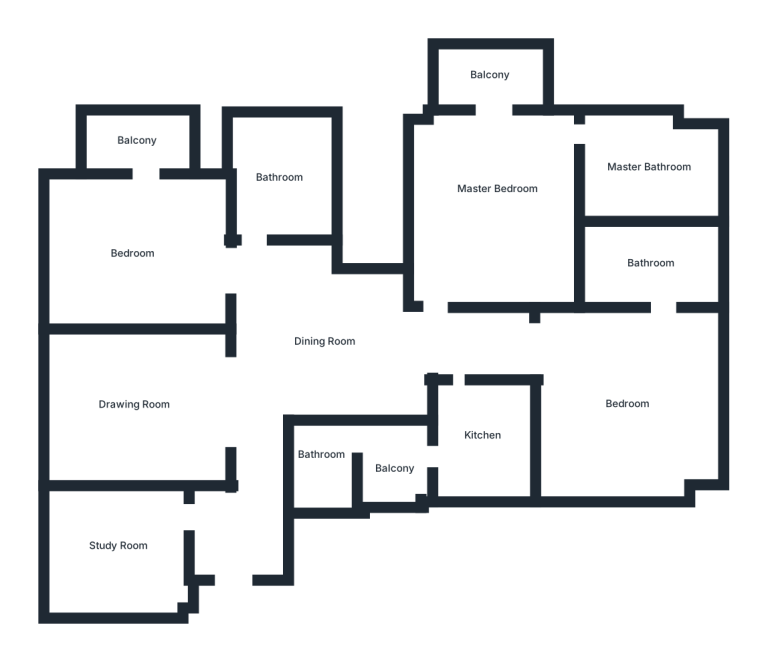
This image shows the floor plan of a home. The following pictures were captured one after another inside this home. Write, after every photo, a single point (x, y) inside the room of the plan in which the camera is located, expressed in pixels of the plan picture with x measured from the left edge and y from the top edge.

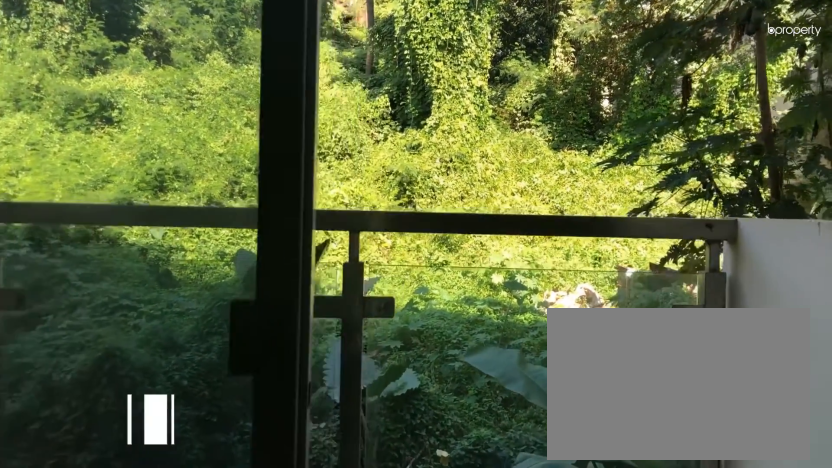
(491, 74)
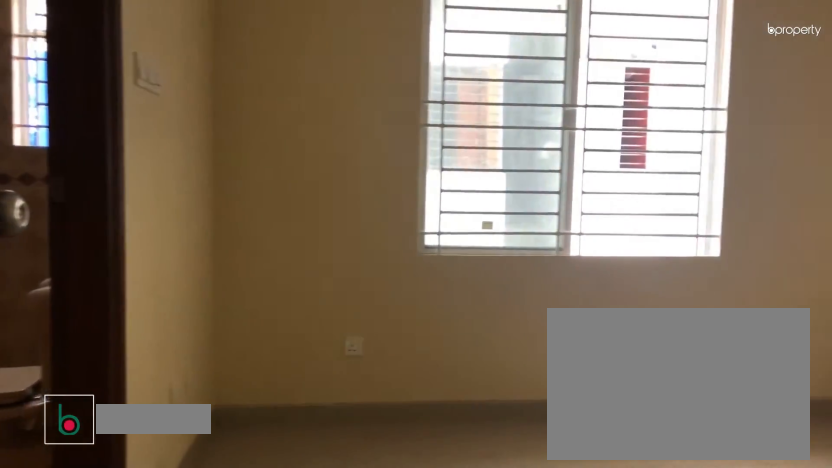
(626, 402)
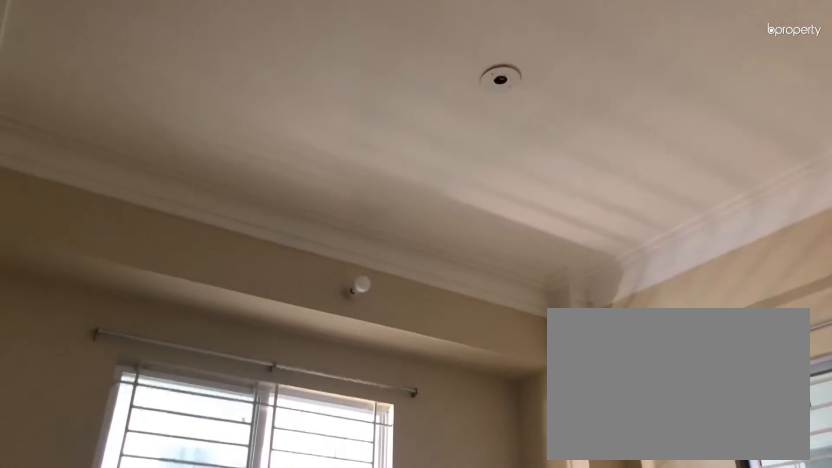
(626, 403)
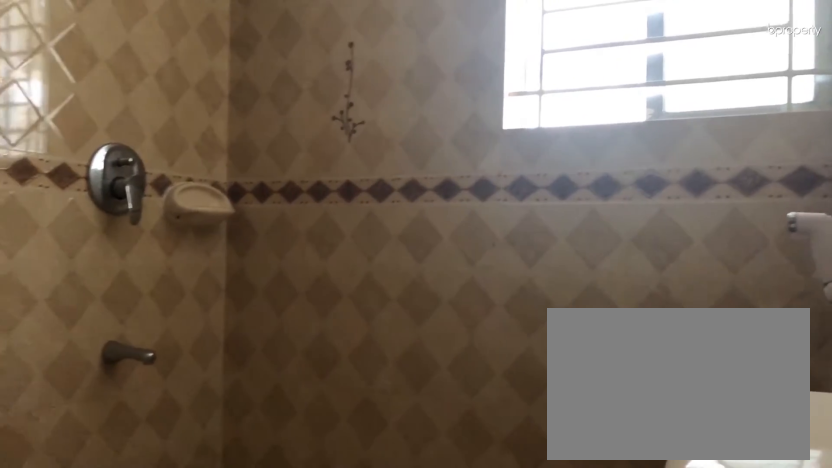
(651, 263)
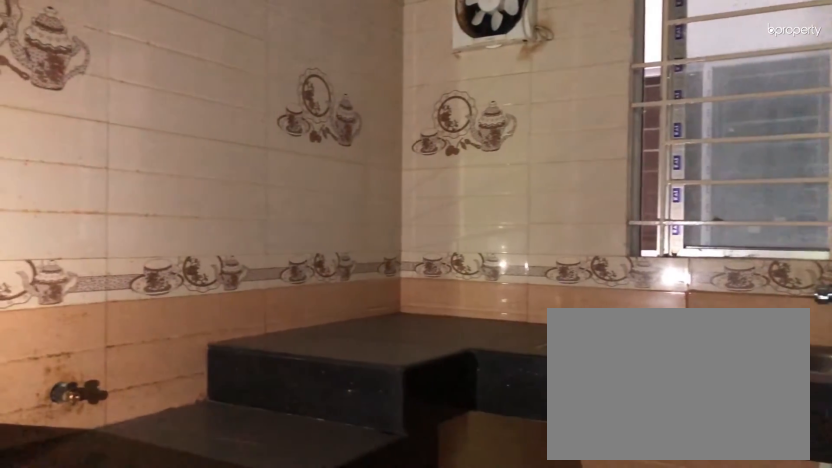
(484, 438)
